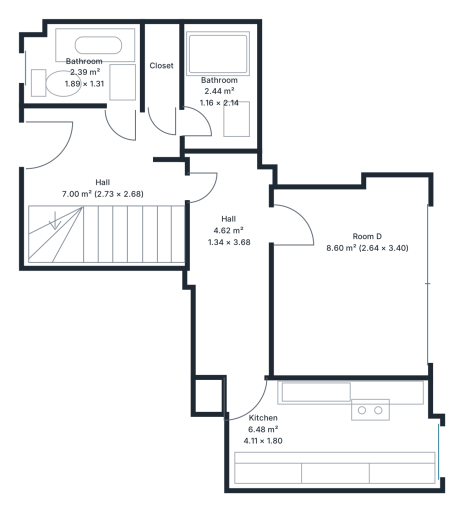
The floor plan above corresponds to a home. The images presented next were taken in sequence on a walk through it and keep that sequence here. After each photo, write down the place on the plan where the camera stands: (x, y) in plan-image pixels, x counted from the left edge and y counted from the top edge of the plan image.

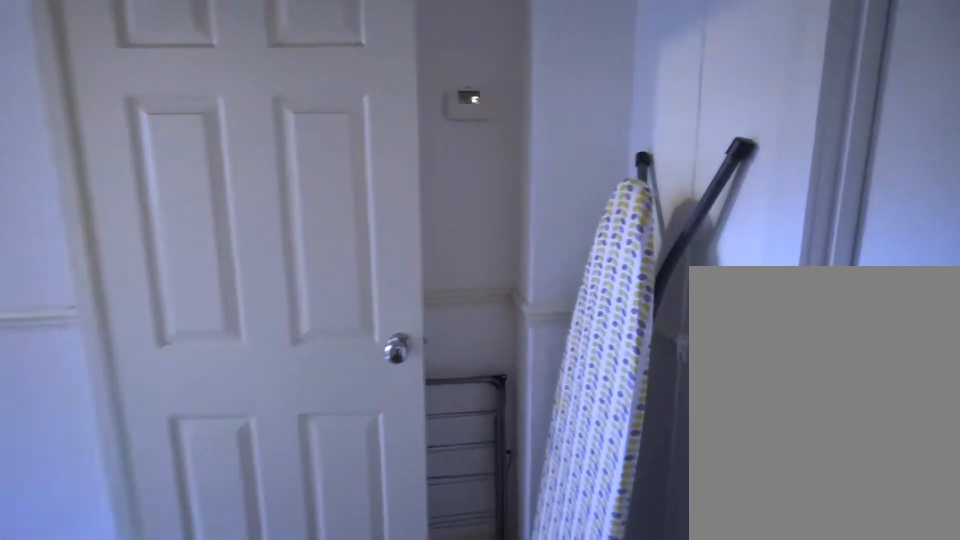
(245, 261)
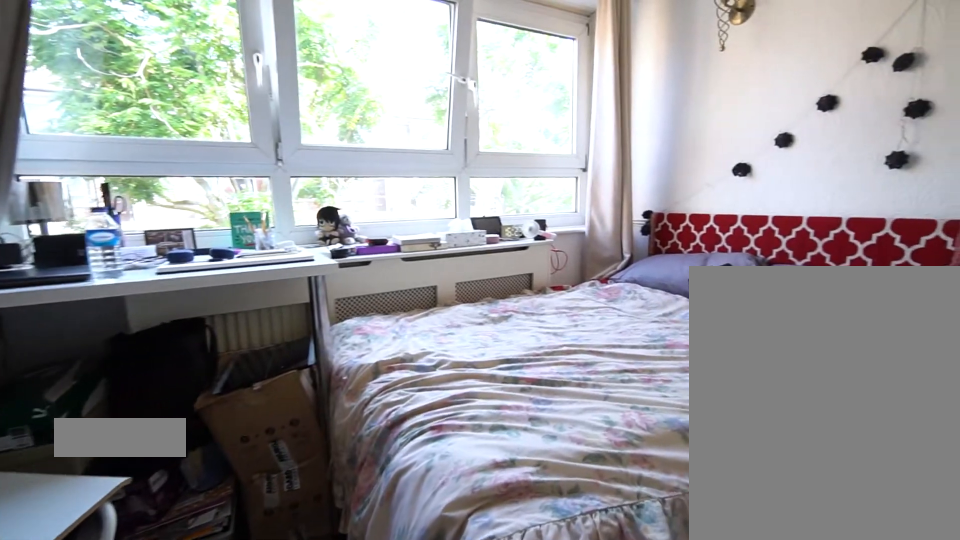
(325, 237)
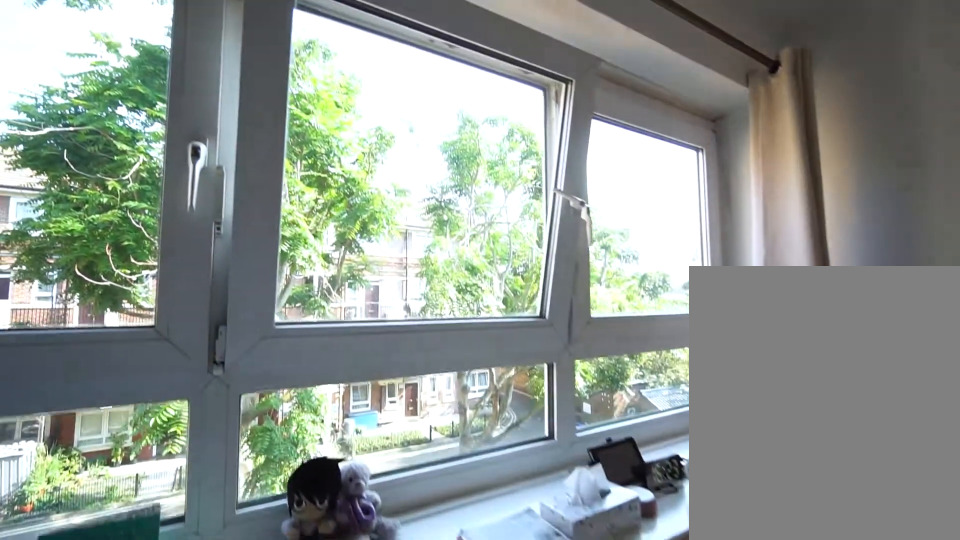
(394, 244)
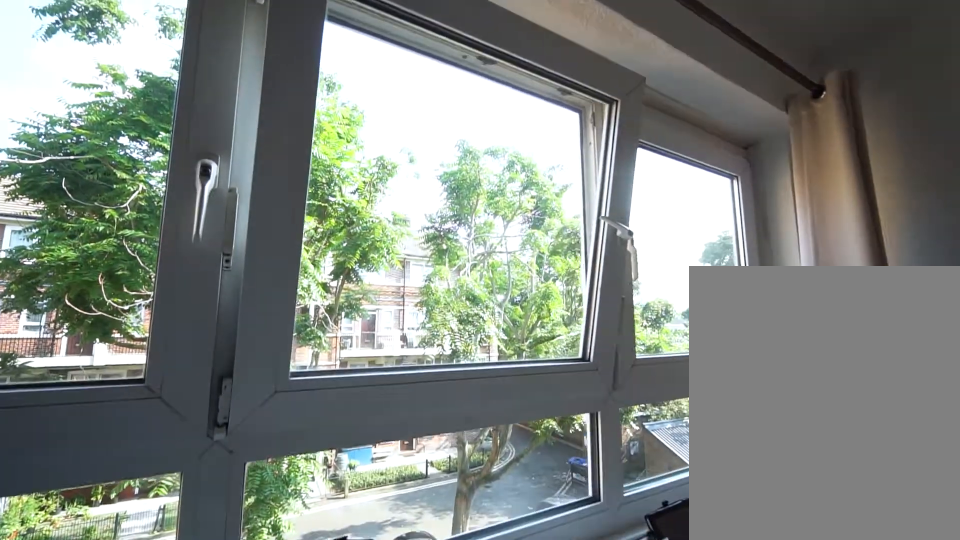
(398, 244)
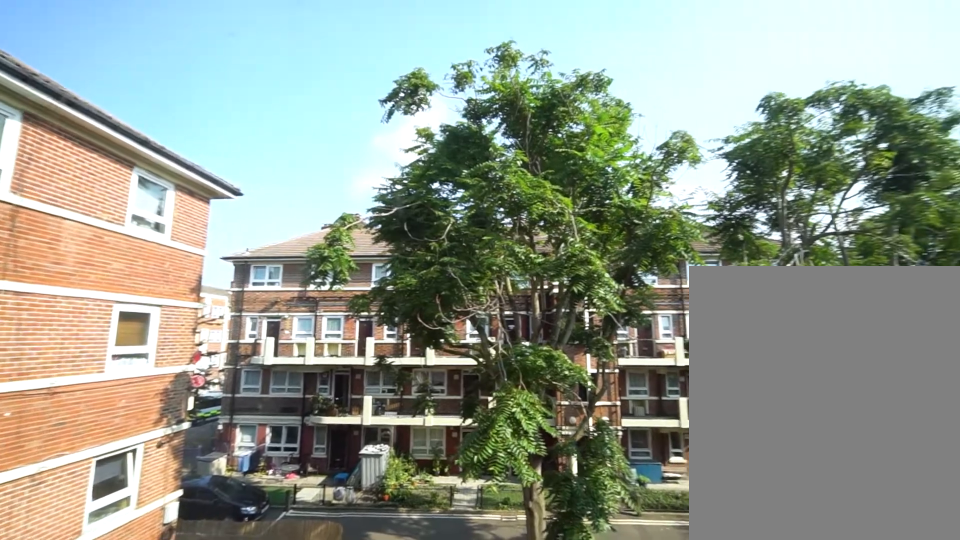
(415, 244)
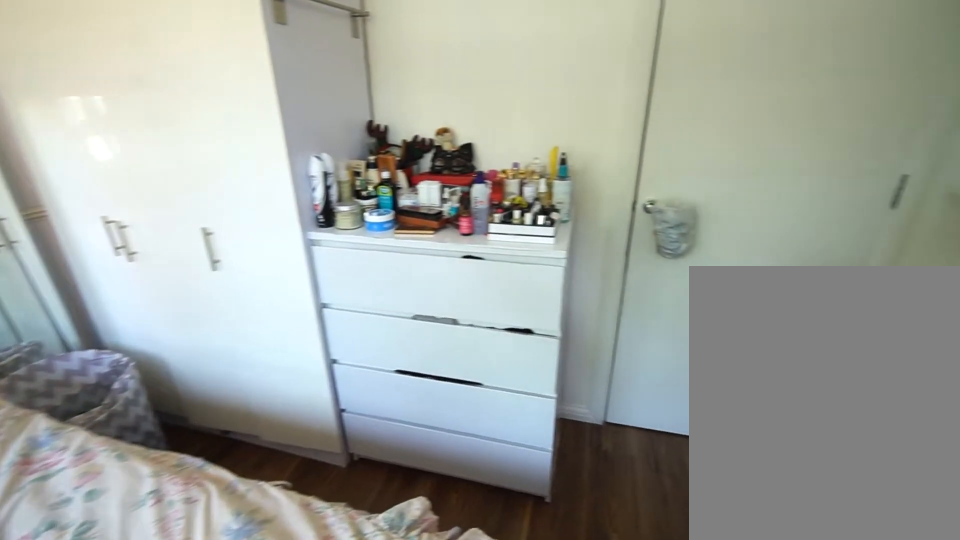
(360, 245)
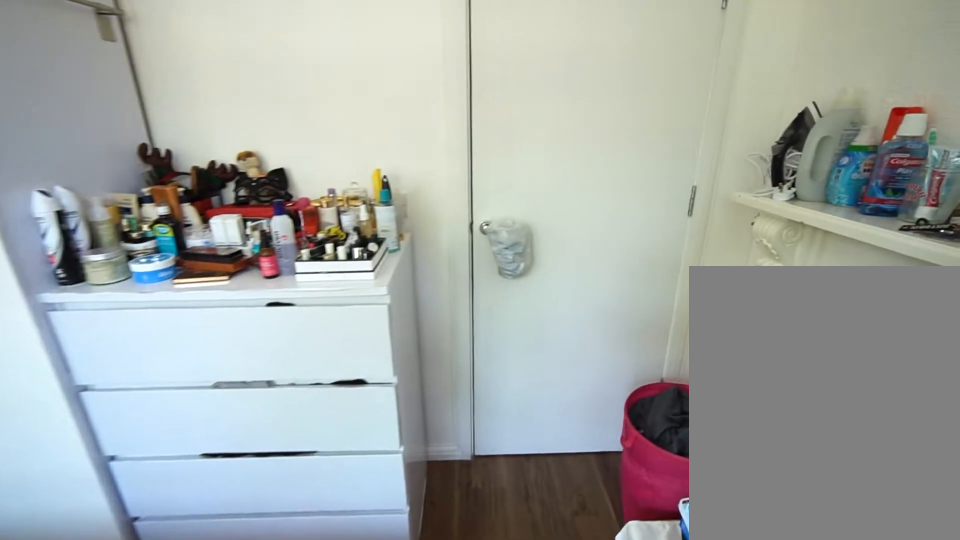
(345, 244)
